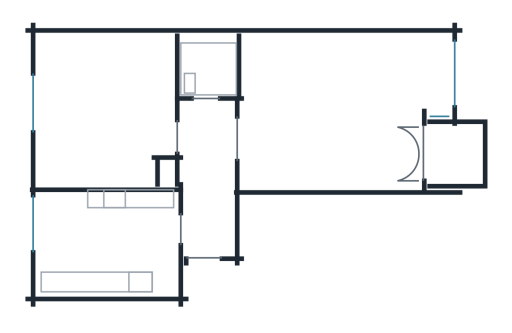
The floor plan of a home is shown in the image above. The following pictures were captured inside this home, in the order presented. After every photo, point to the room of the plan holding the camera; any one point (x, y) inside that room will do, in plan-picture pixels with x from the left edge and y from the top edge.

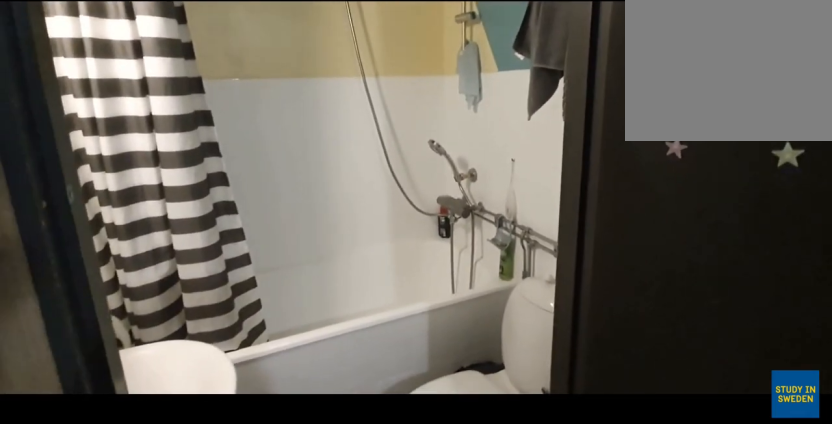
(208, 70)
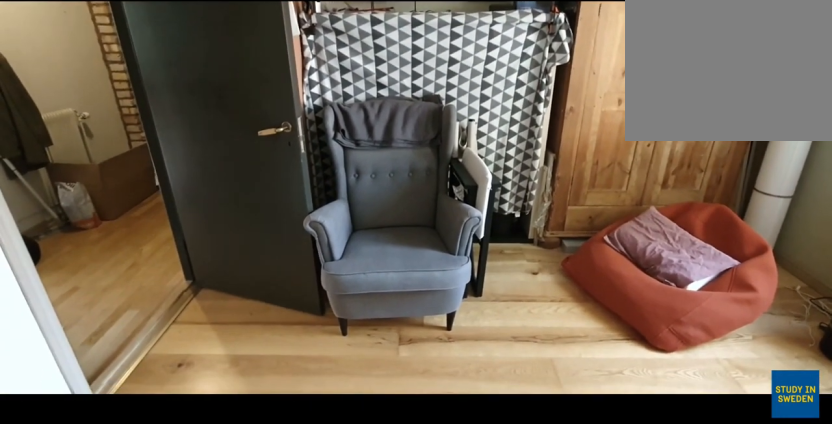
(105, 102)
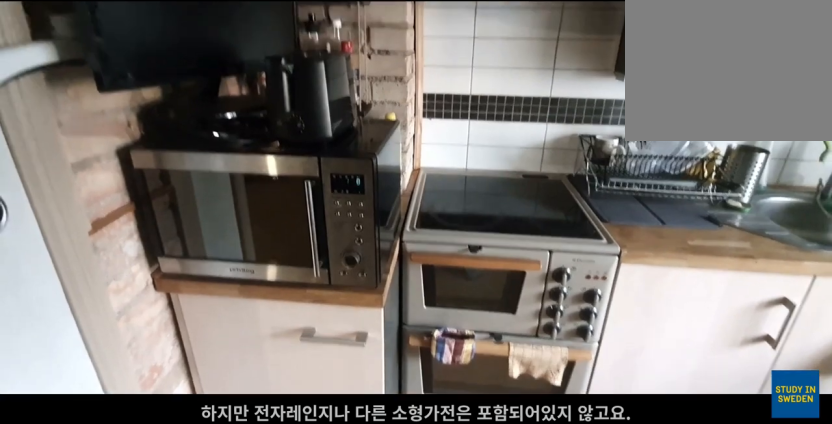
(108, 244)
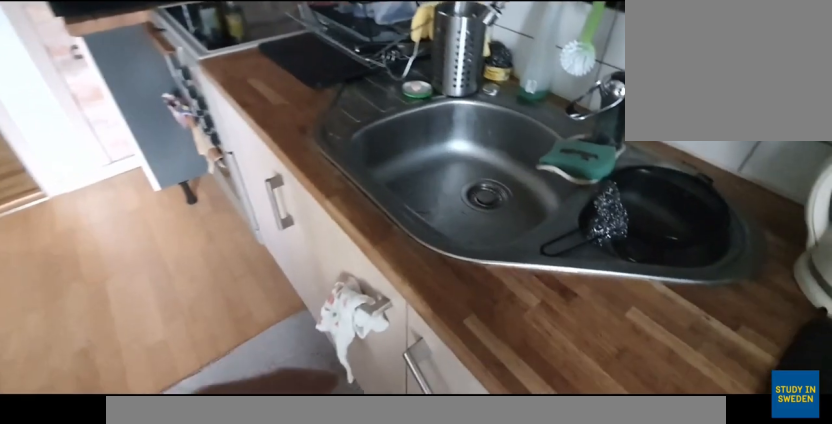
(108, 244)
